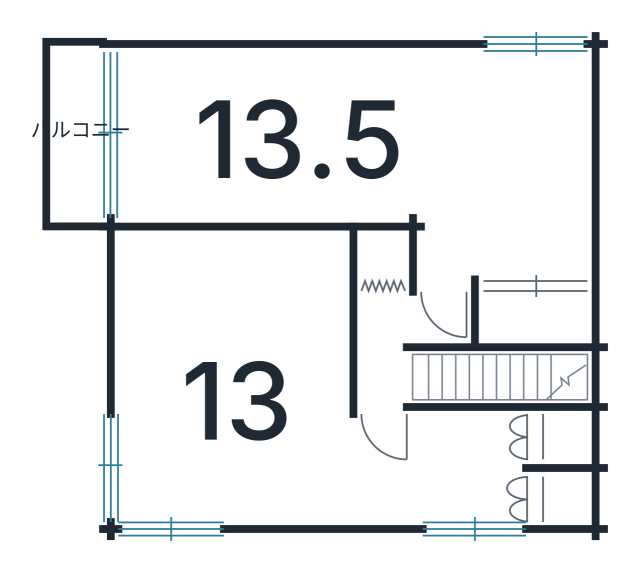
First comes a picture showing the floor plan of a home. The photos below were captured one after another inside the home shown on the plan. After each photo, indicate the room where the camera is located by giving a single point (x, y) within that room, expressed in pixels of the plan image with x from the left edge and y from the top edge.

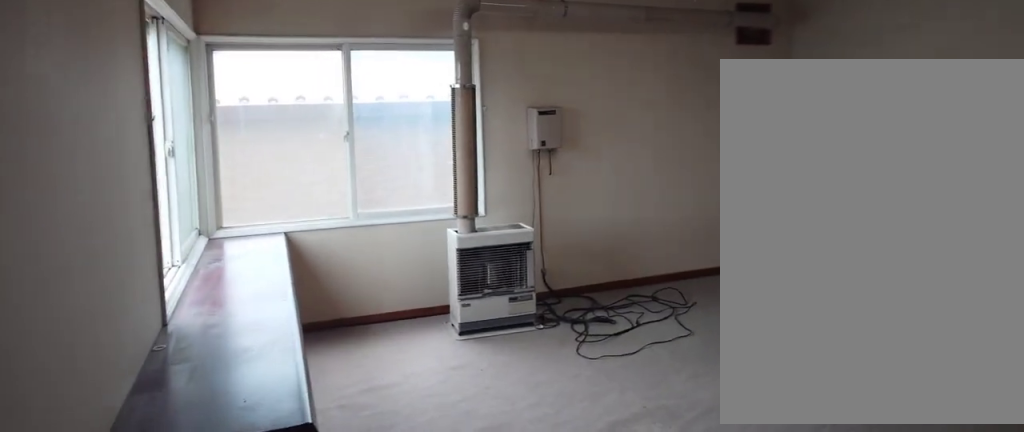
(225, 395)
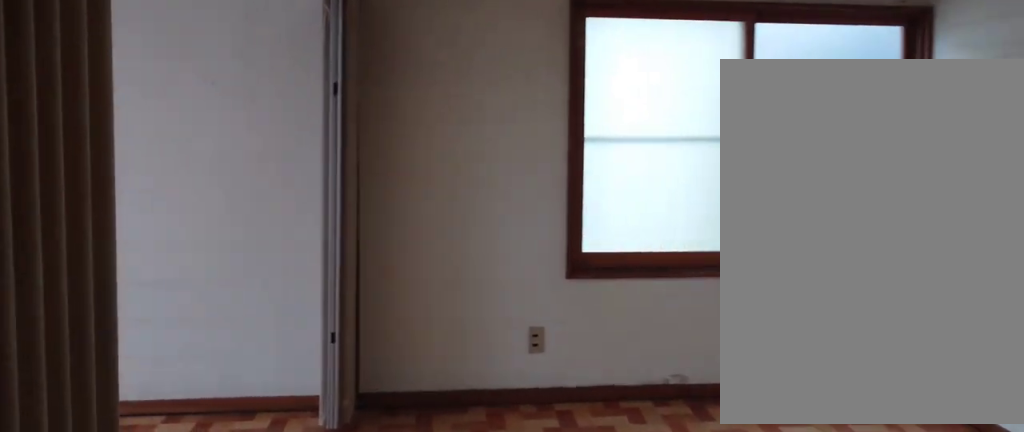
(346, 128)
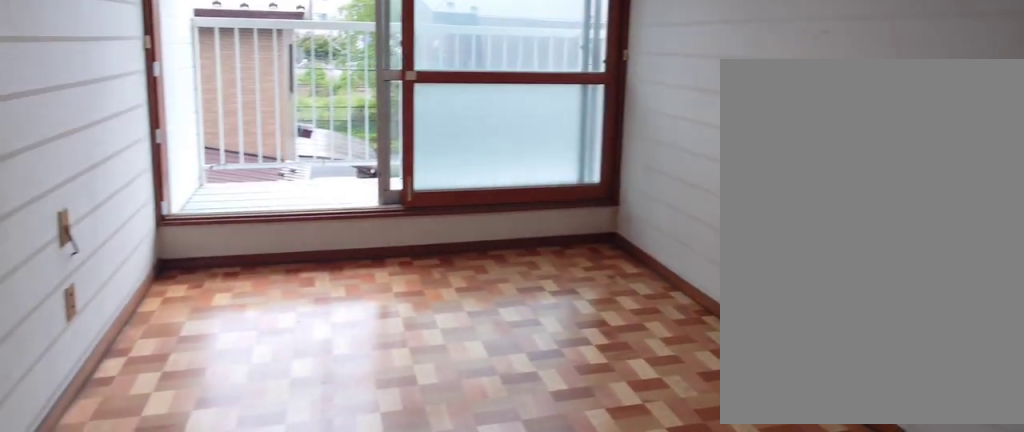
(346, 128)
